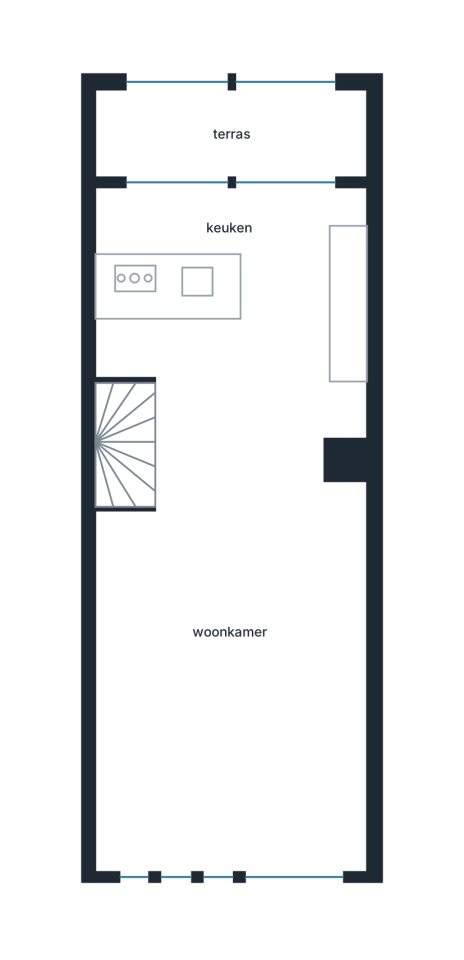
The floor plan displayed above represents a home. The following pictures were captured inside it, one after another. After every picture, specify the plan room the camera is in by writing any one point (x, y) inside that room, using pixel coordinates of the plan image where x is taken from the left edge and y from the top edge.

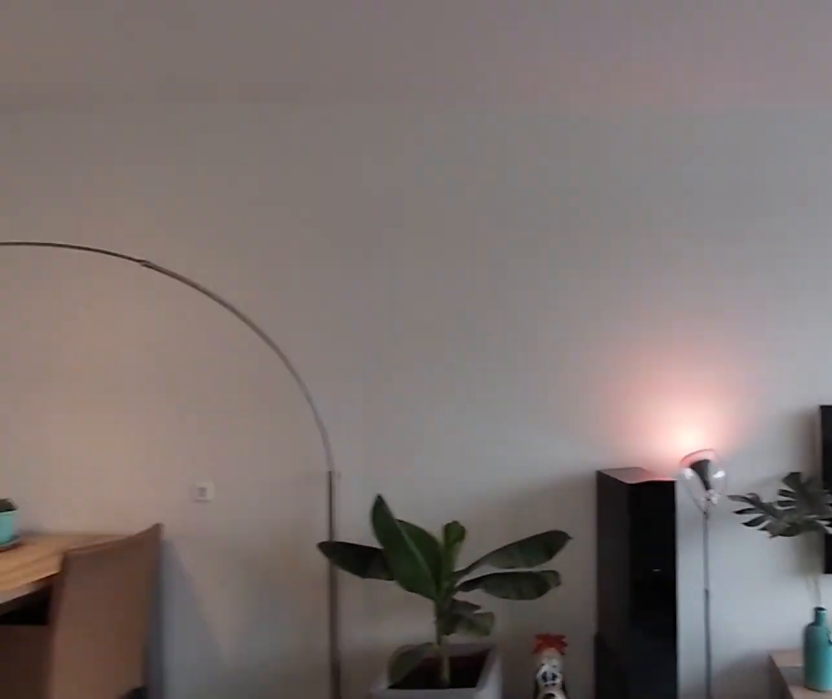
(275, 420)
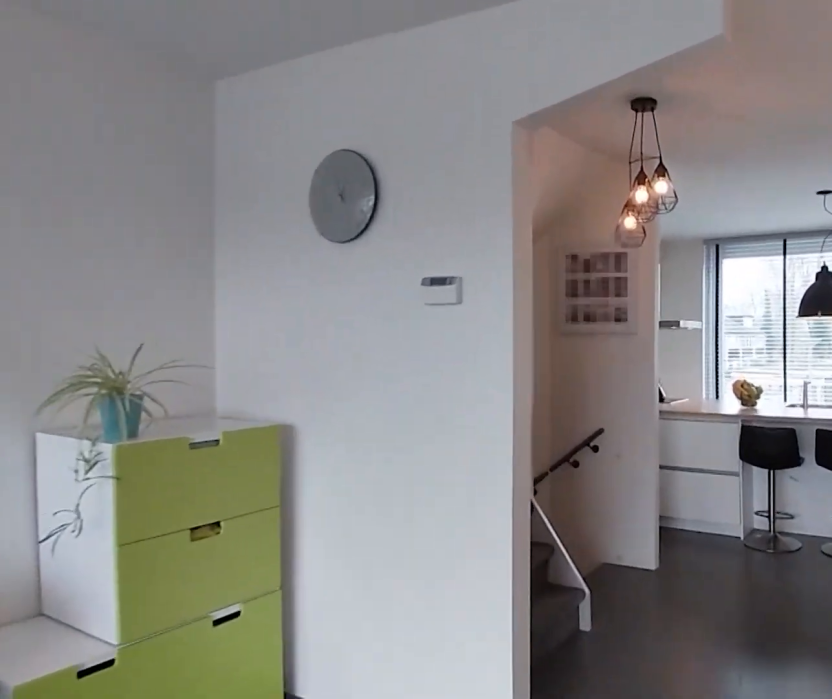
(275, 420)
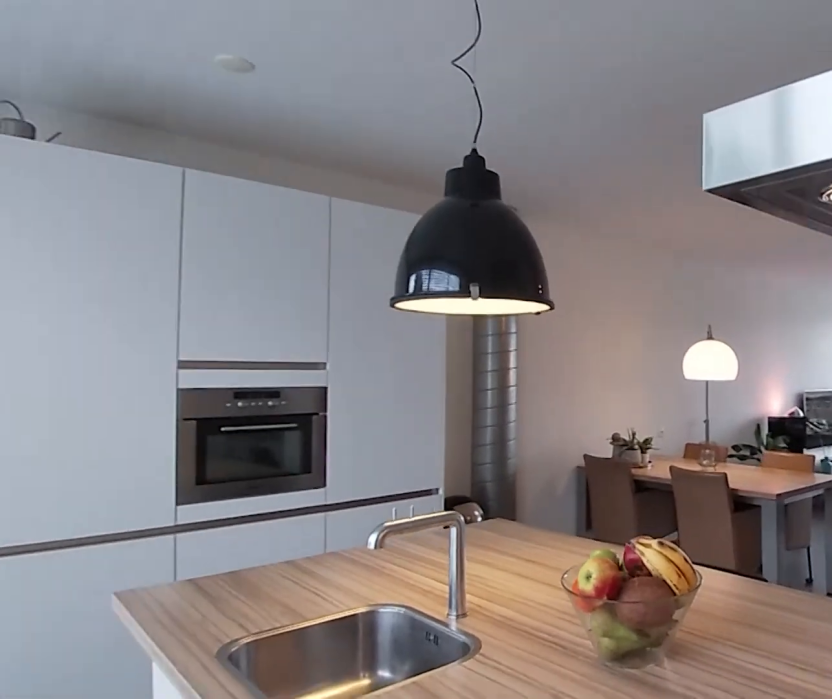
(230, 282)
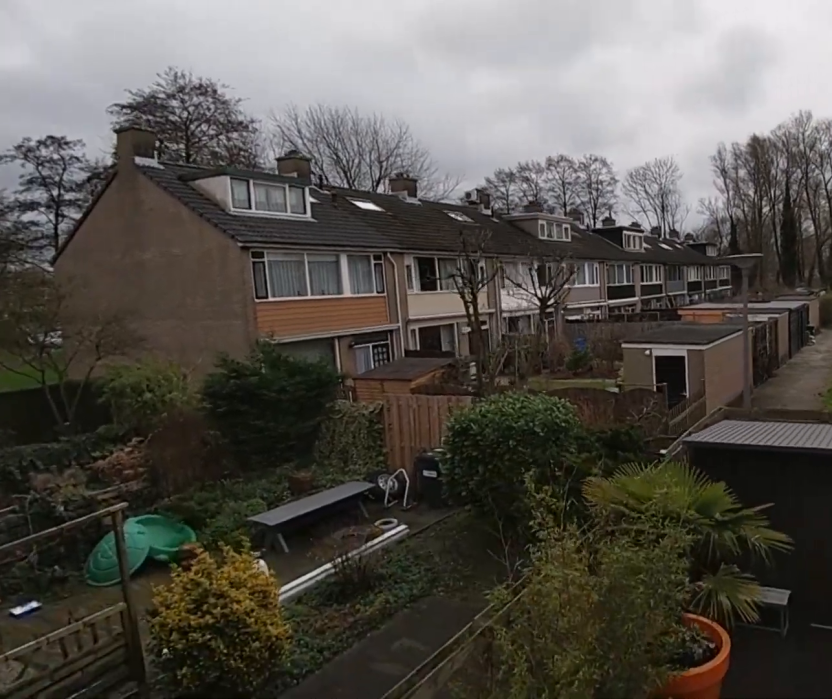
(230, 132)
